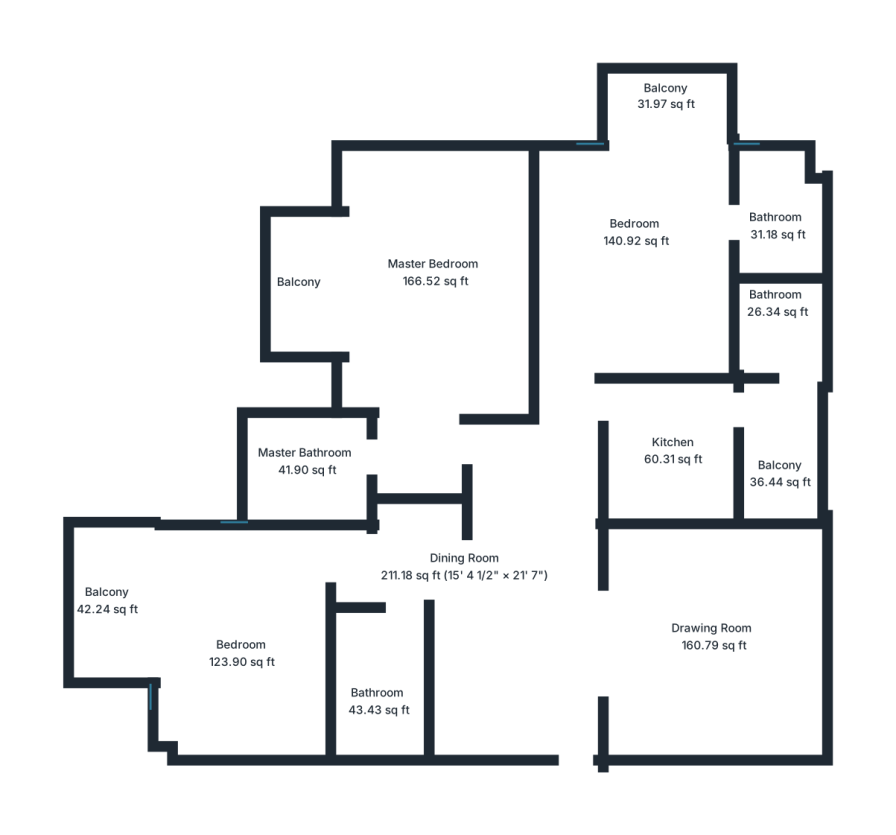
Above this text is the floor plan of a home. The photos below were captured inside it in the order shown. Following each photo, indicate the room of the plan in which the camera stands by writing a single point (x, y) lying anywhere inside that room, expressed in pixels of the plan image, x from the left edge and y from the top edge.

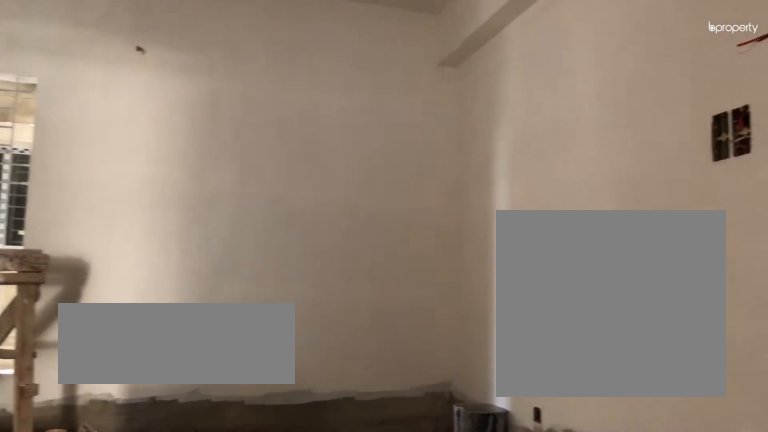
(715, 643)
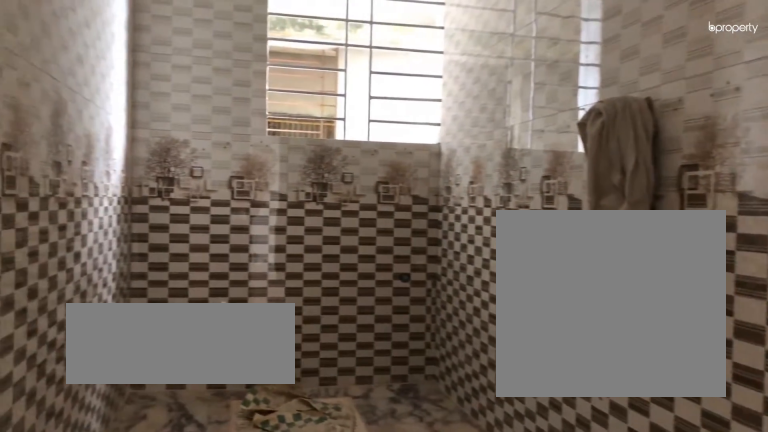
(377, 702)
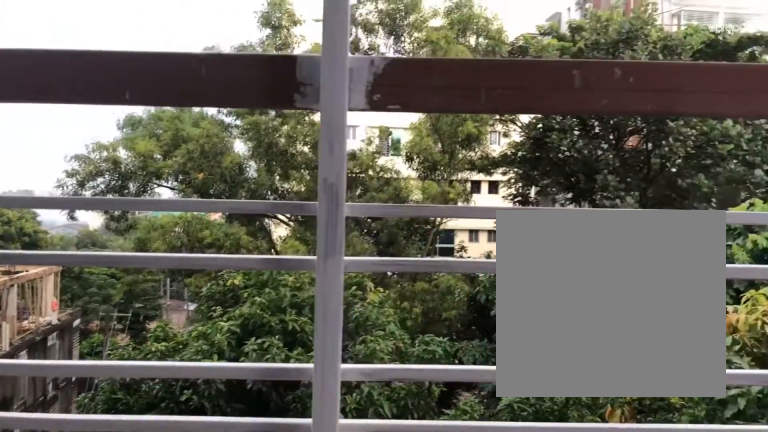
(110, 595)
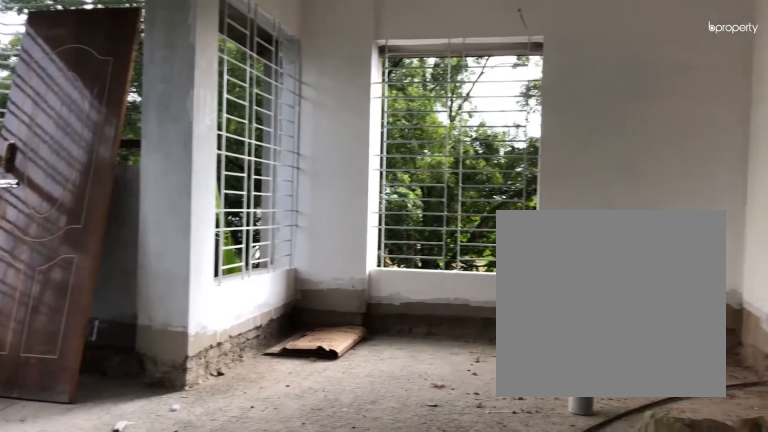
(437, 274)
